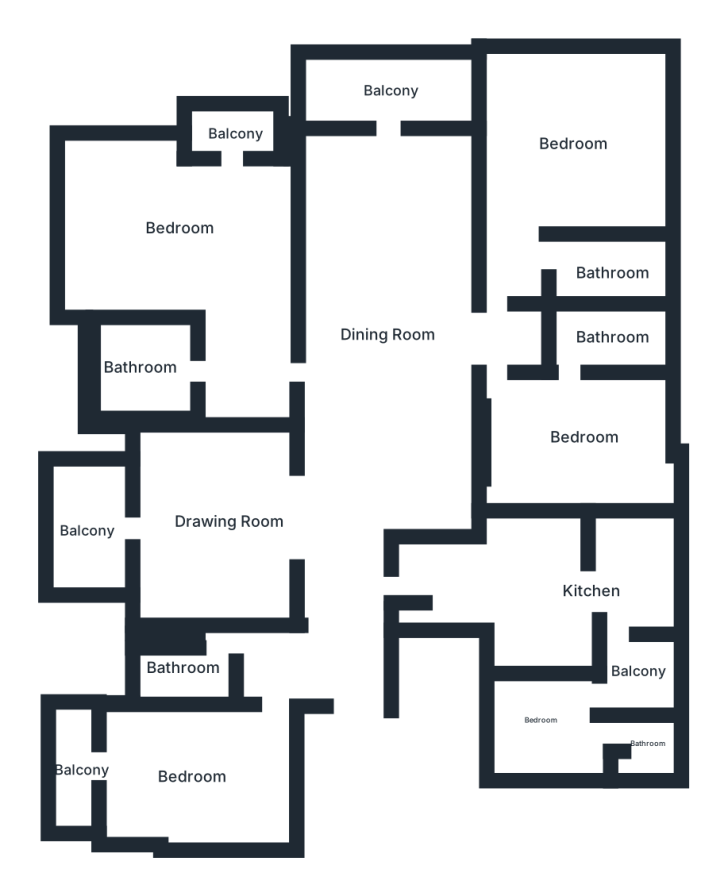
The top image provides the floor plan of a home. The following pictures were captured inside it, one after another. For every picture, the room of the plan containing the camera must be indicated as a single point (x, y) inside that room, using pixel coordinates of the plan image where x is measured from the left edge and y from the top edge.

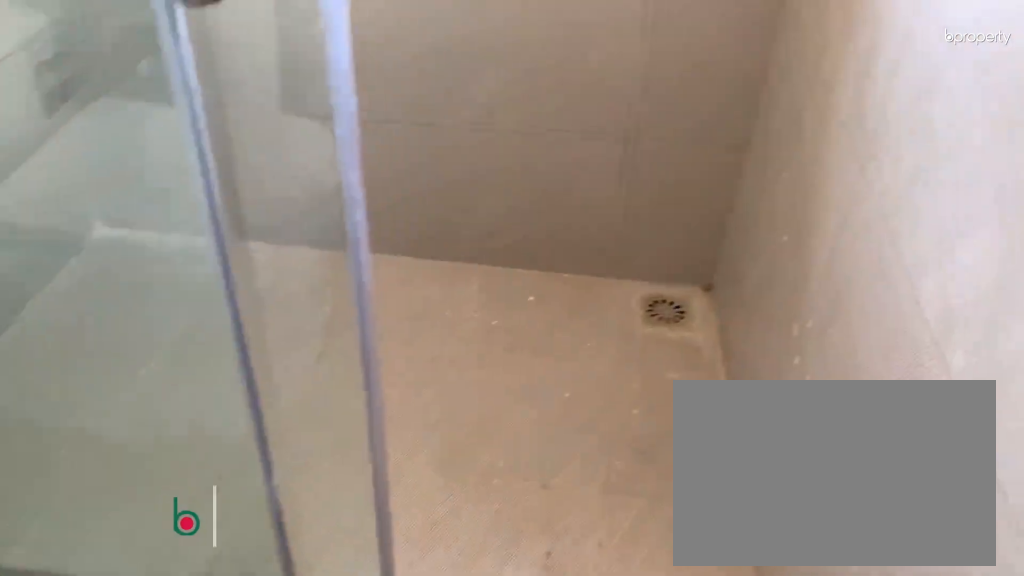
(609, 339)
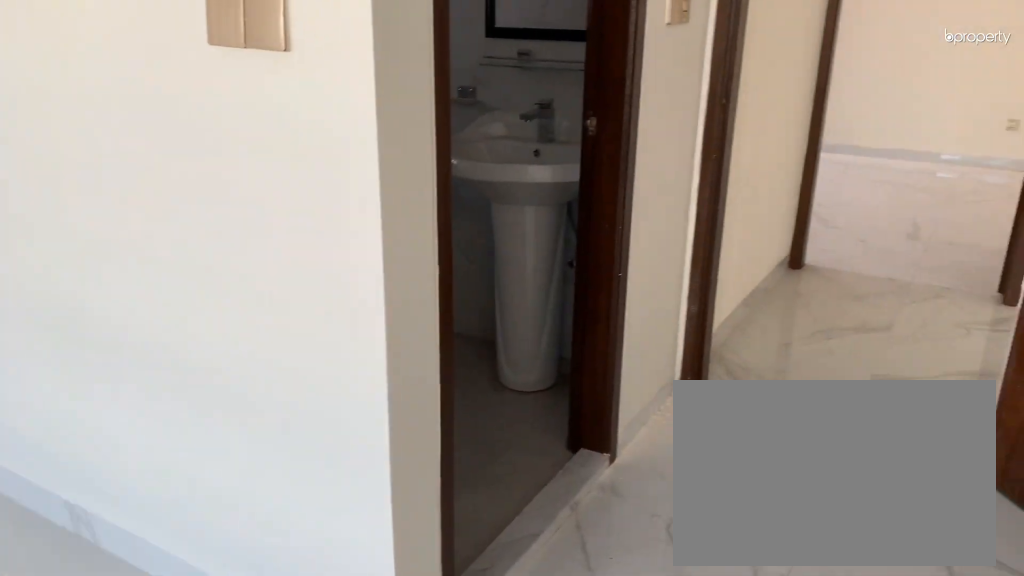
(573, 141)
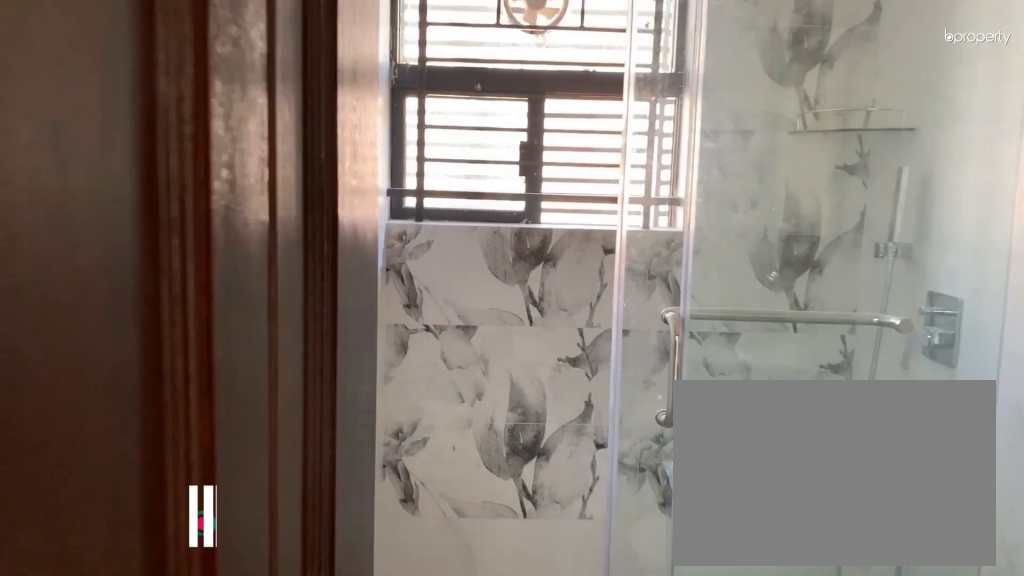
(609, 276)
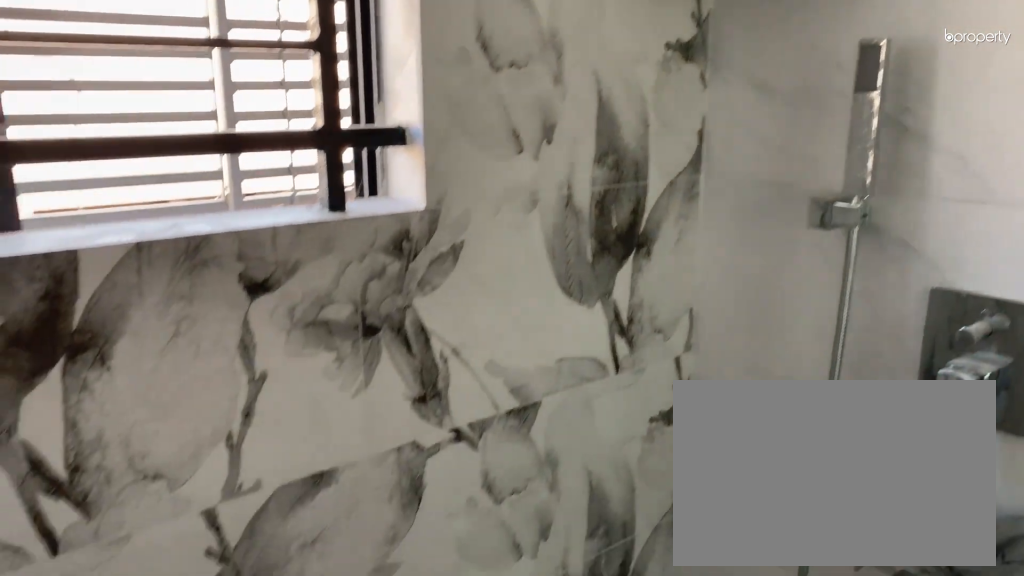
(609, 276)
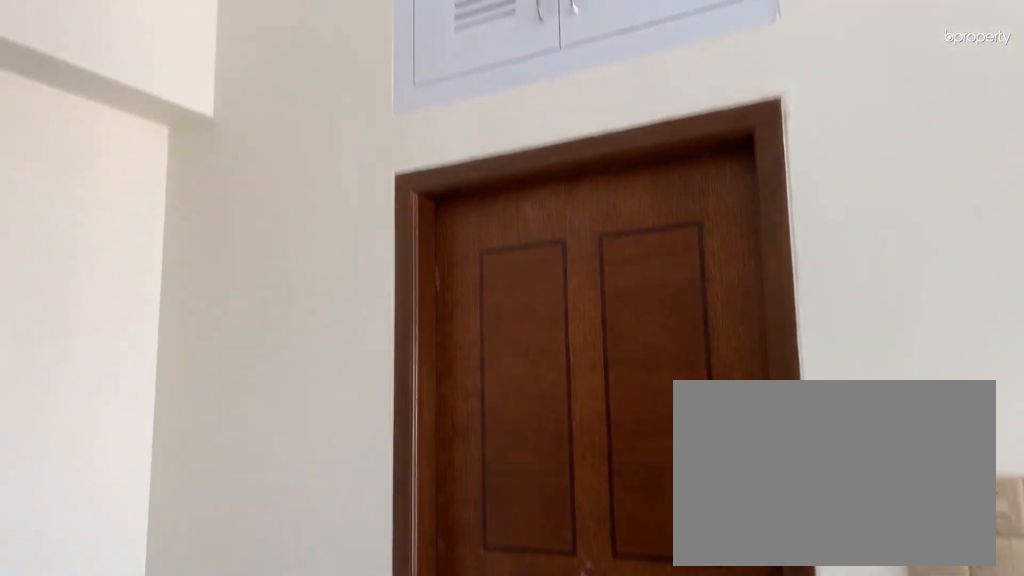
(183, 234)
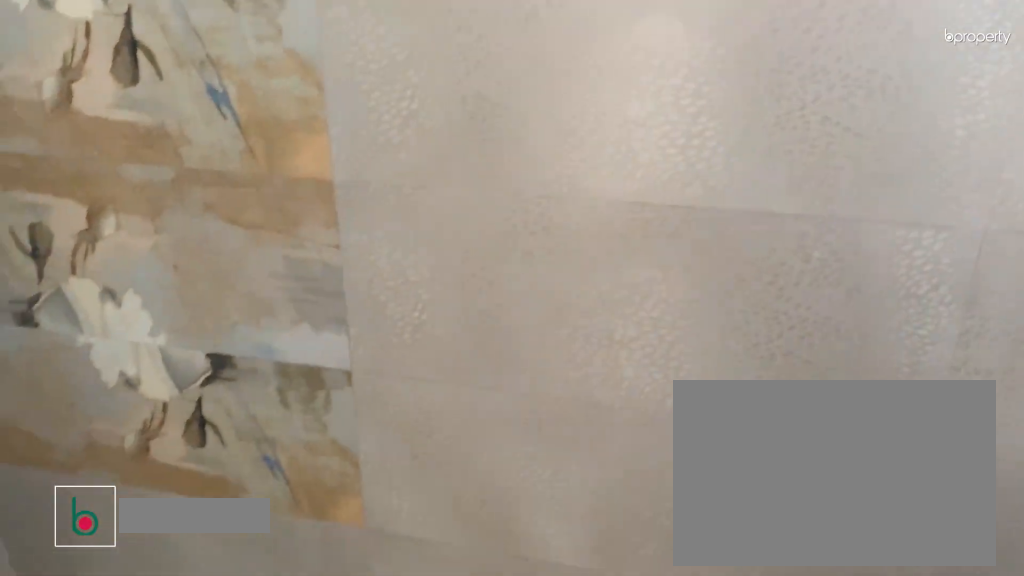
(139, 376)
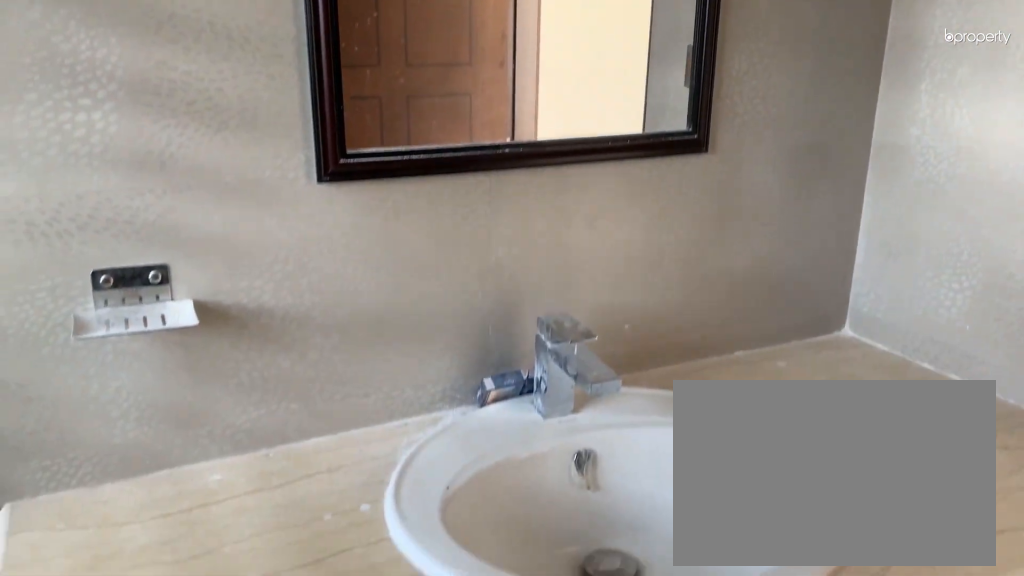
(140, 375)
